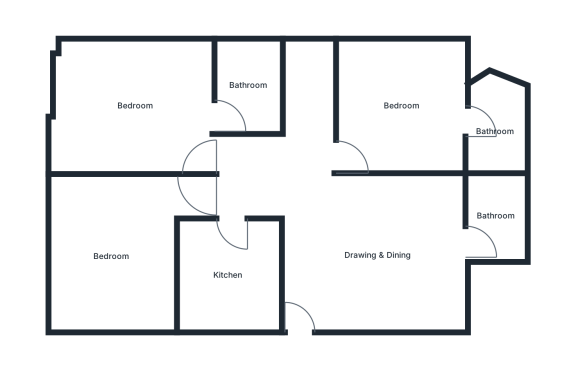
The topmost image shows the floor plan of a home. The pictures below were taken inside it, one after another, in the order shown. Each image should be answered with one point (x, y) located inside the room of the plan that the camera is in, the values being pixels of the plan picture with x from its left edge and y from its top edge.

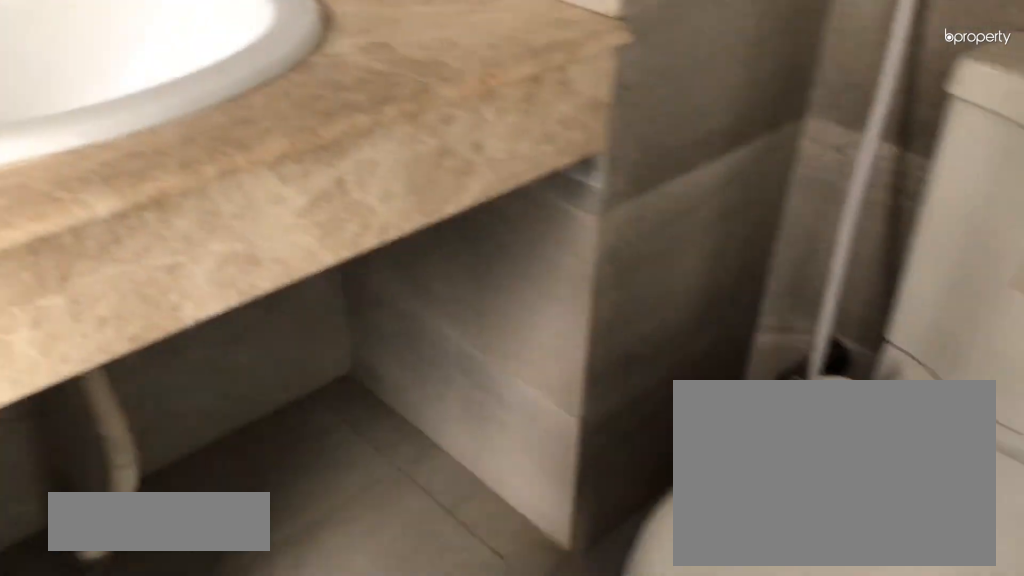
(249, 85)
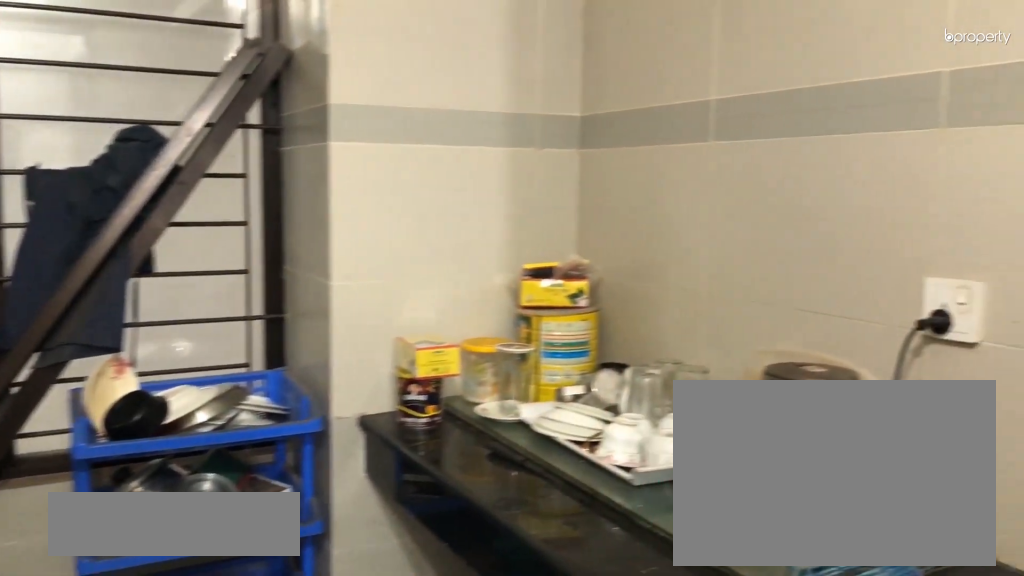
(228, 275)
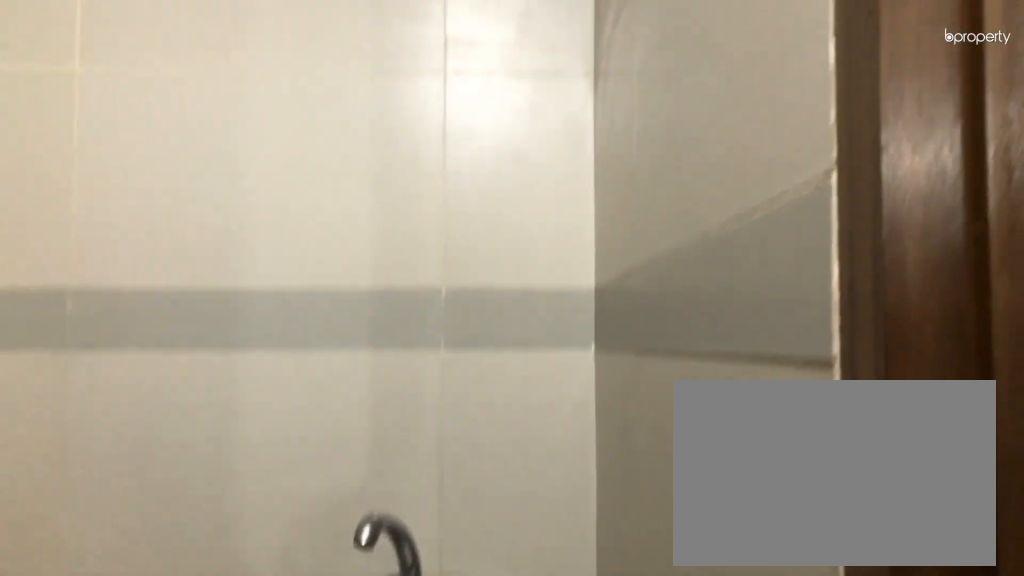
(228, 275)
